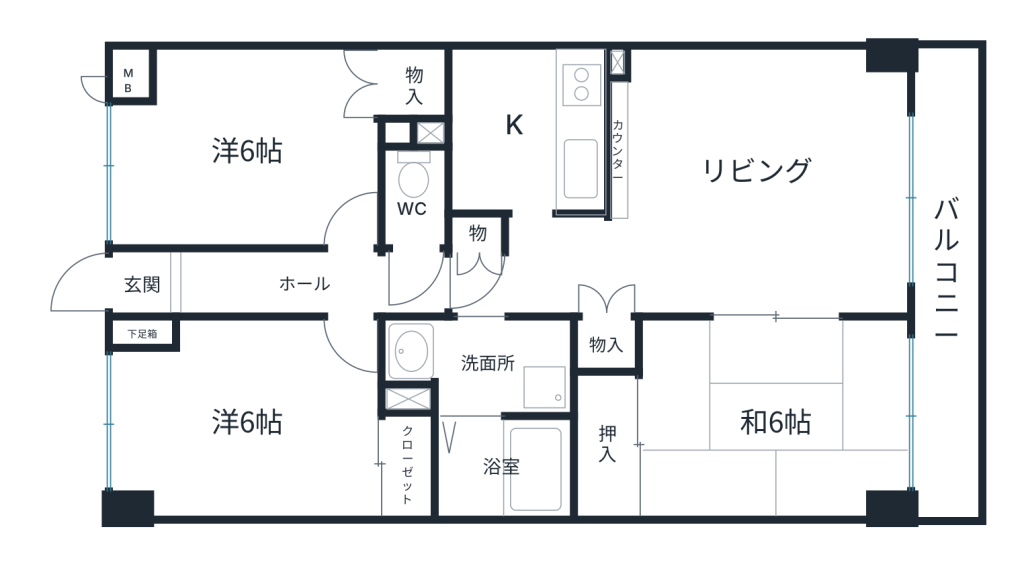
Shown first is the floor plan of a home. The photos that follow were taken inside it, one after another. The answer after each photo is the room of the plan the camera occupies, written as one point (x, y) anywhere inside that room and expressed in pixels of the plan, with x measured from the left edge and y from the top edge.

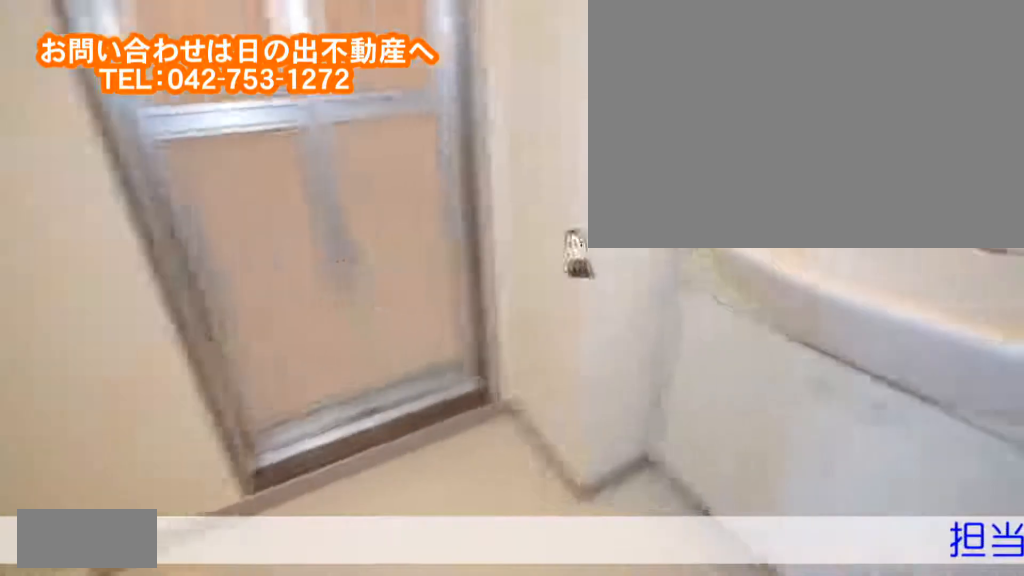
(515, 357)
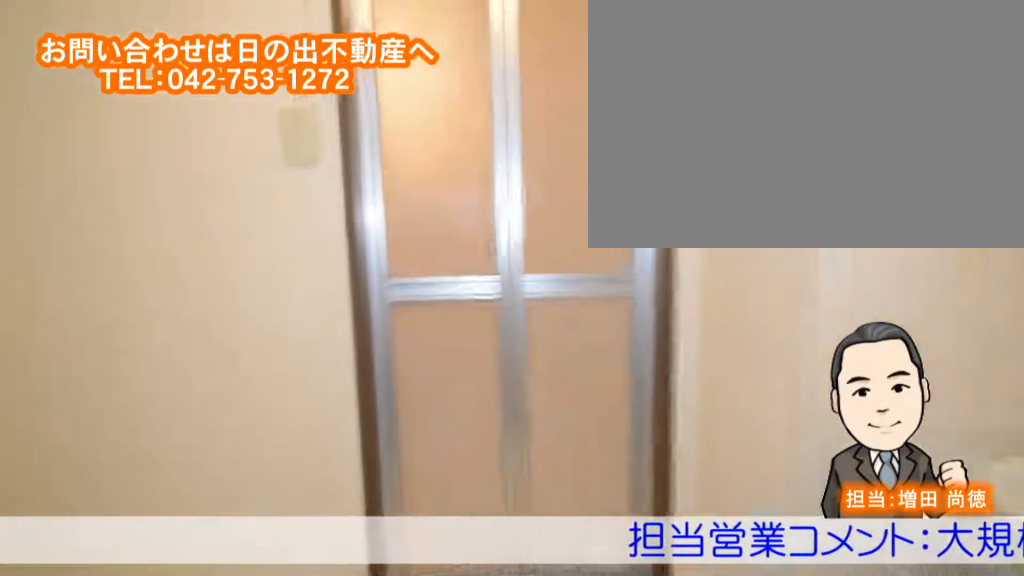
(516, 358)
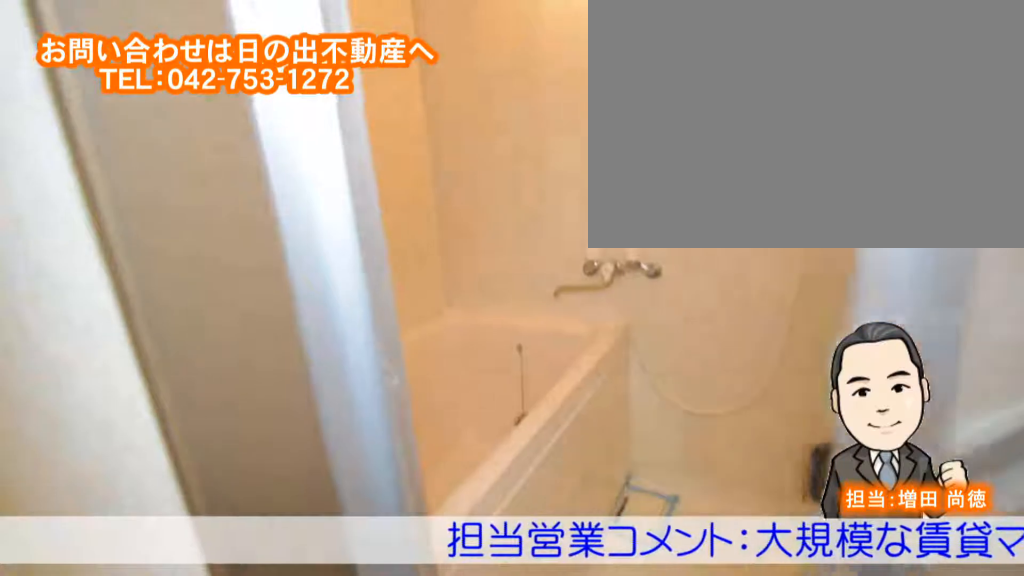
(503, 467)
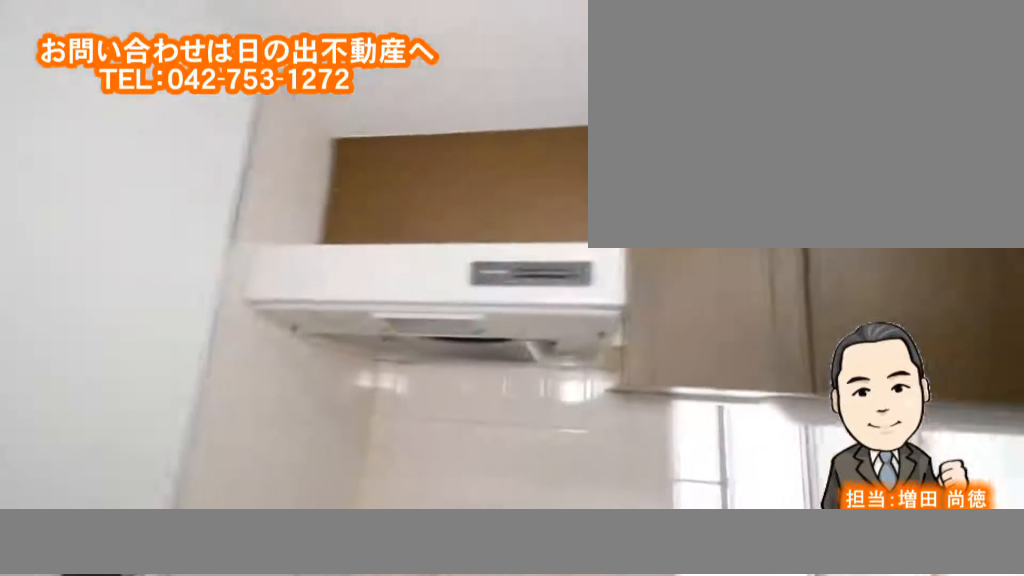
(509, 133)
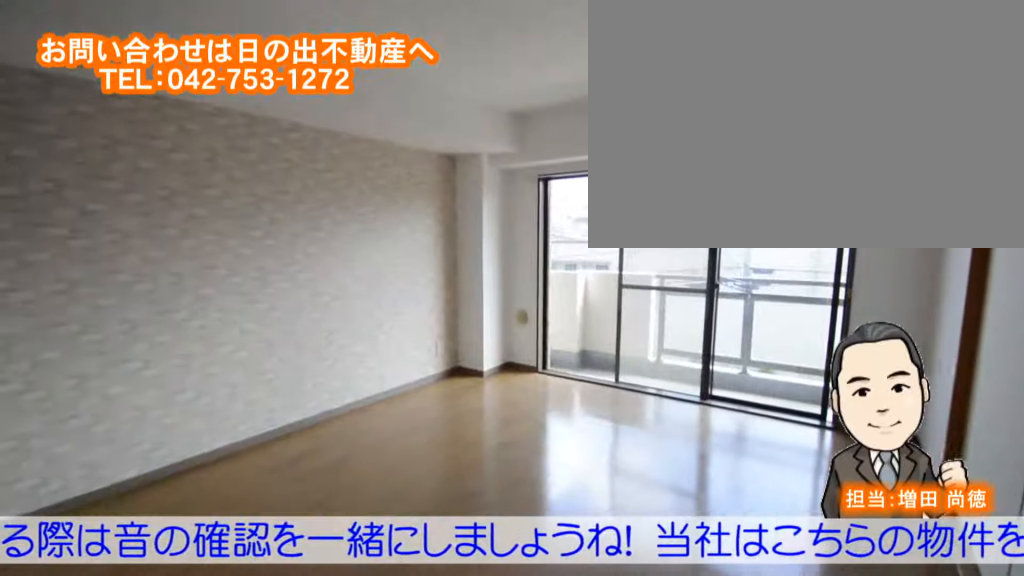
(748, 217)
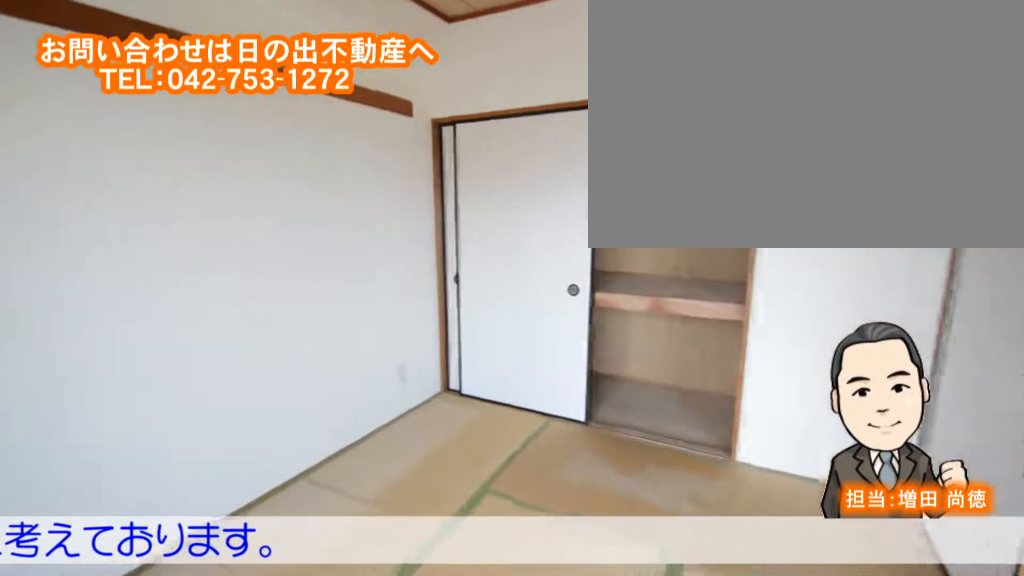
(708, 407)
